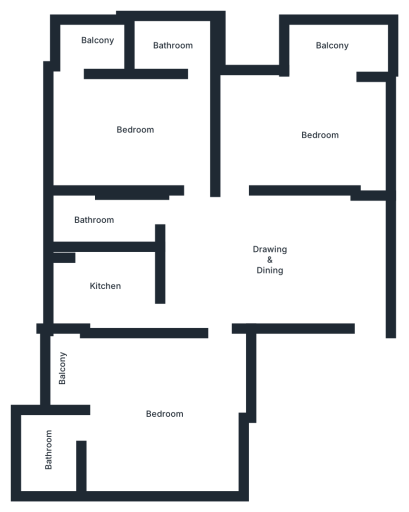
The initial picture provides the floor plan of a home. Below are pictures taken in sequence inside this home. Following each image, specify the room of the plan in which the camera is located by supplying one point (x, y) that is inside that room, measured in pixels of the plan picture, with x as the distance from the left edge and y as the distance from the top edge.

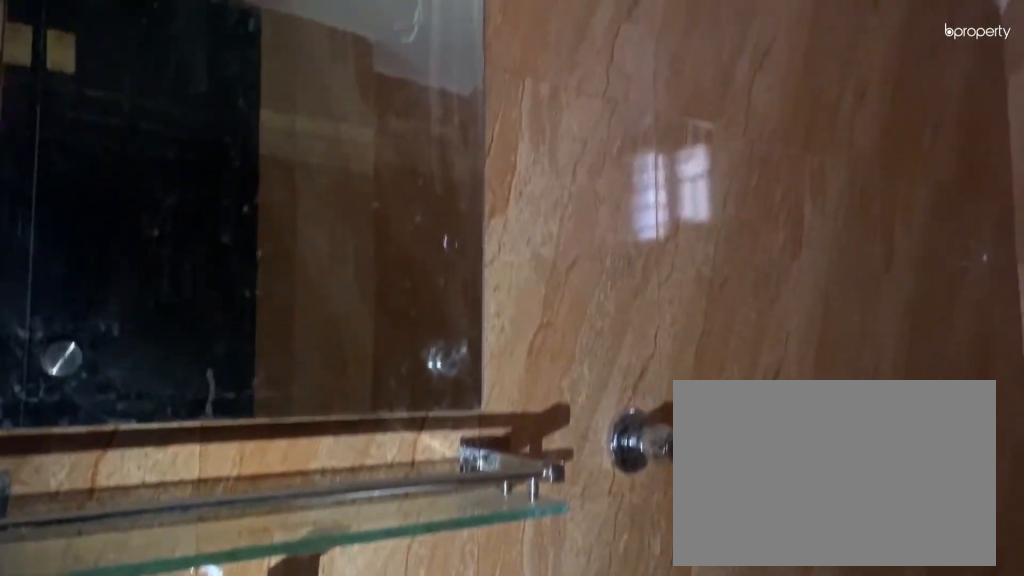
(104, 219)
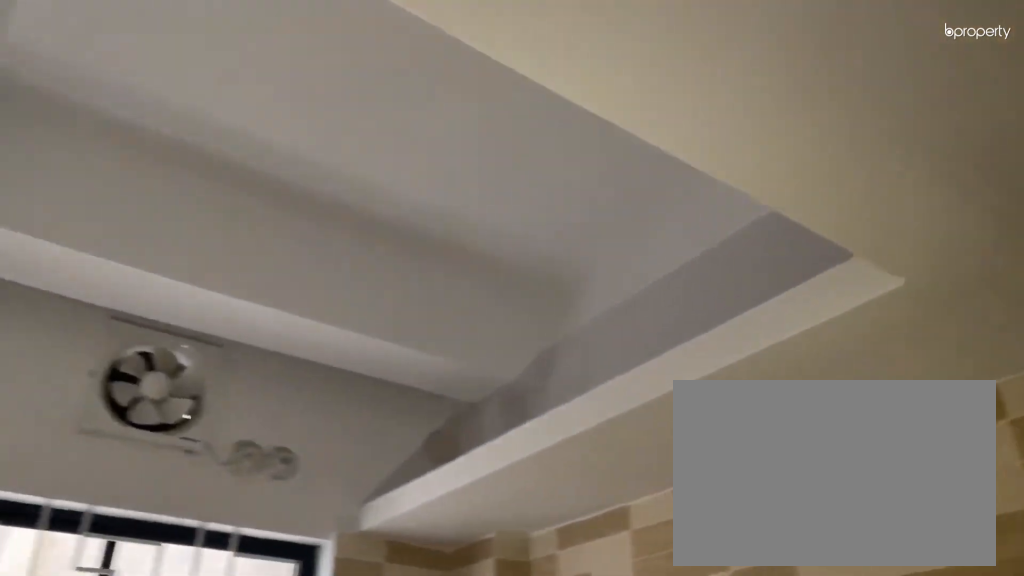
(104, 281)
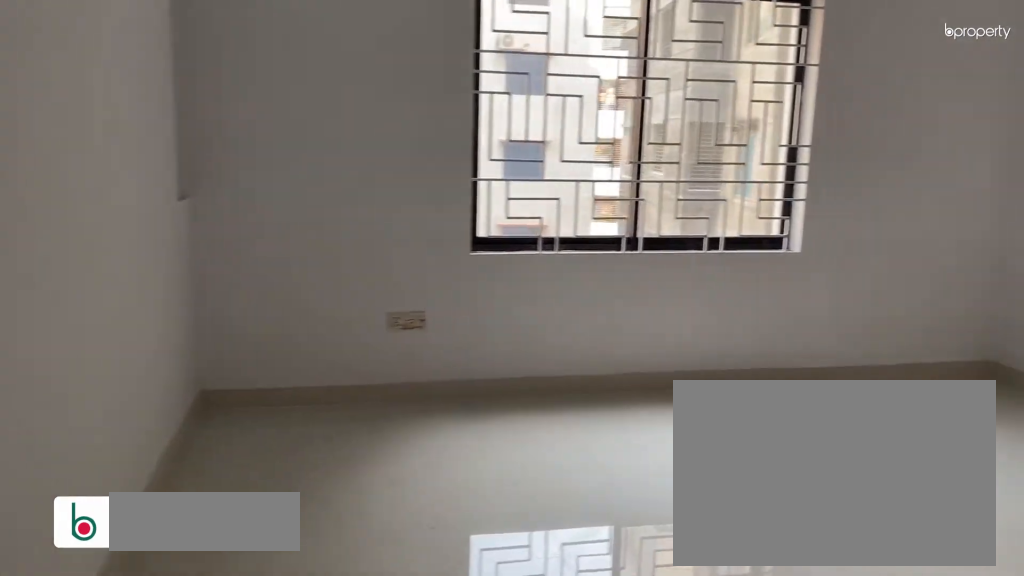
(166, 415)
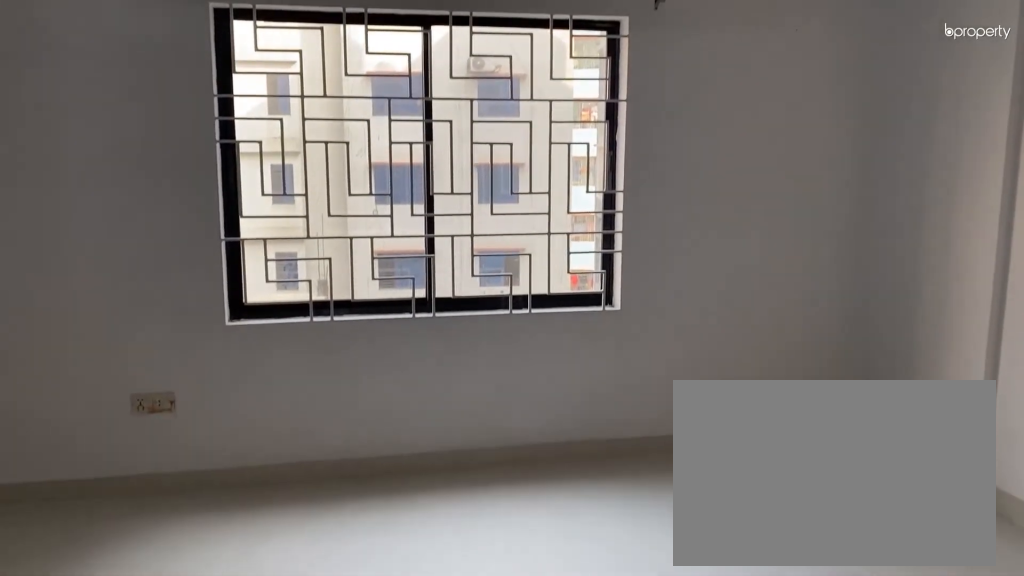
(166, 415)
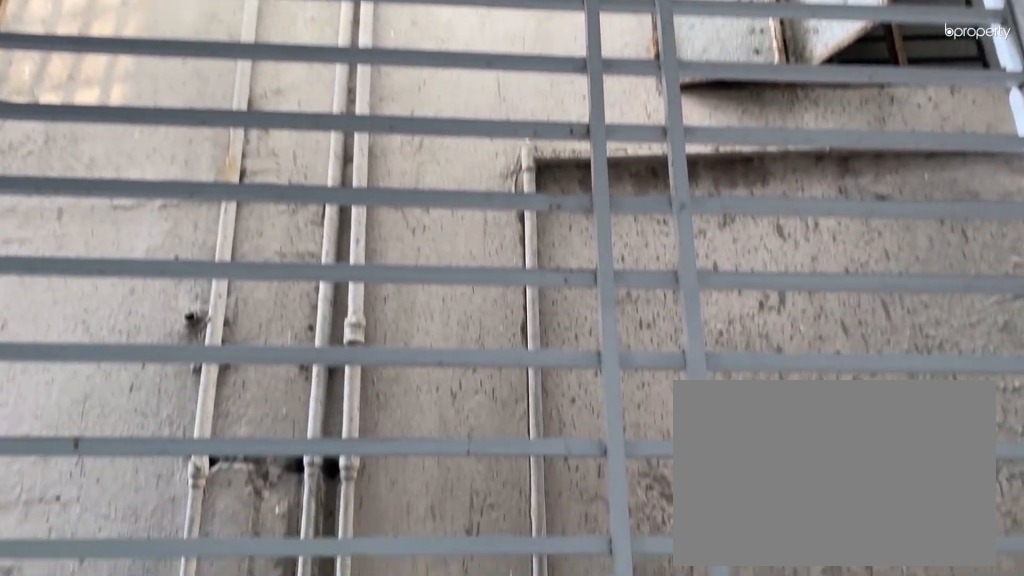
(63, 366)
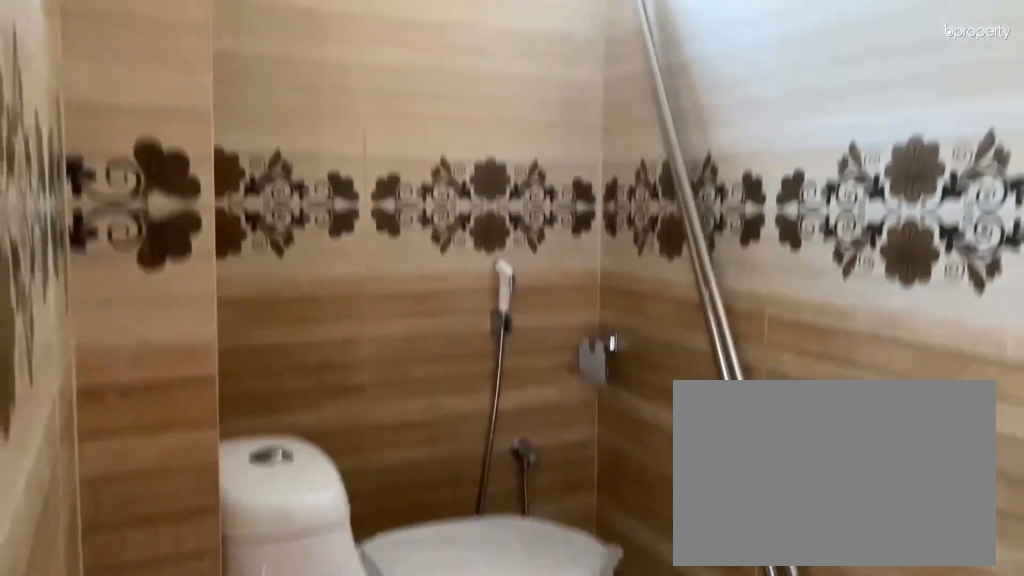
(48, 442)
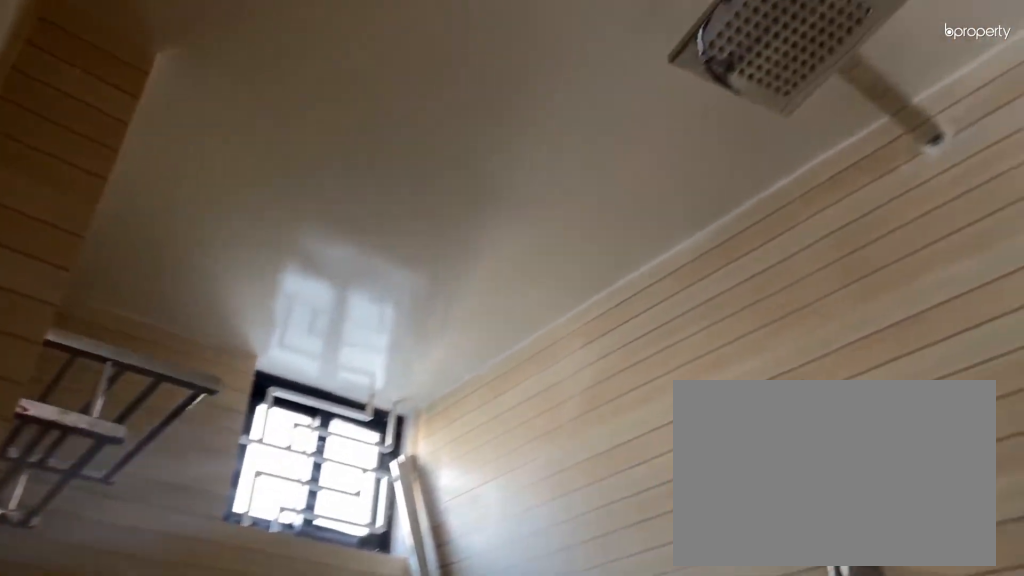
(48, 442)
